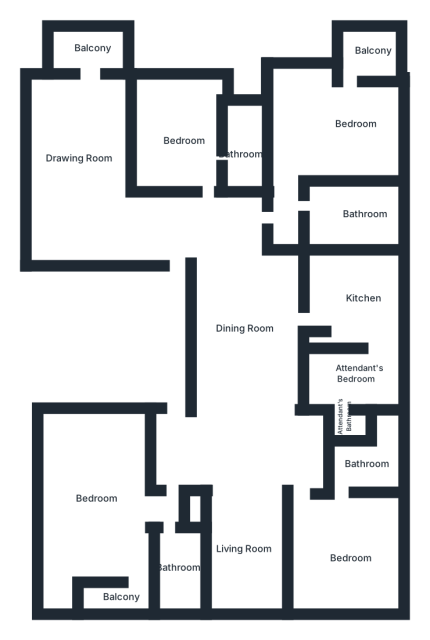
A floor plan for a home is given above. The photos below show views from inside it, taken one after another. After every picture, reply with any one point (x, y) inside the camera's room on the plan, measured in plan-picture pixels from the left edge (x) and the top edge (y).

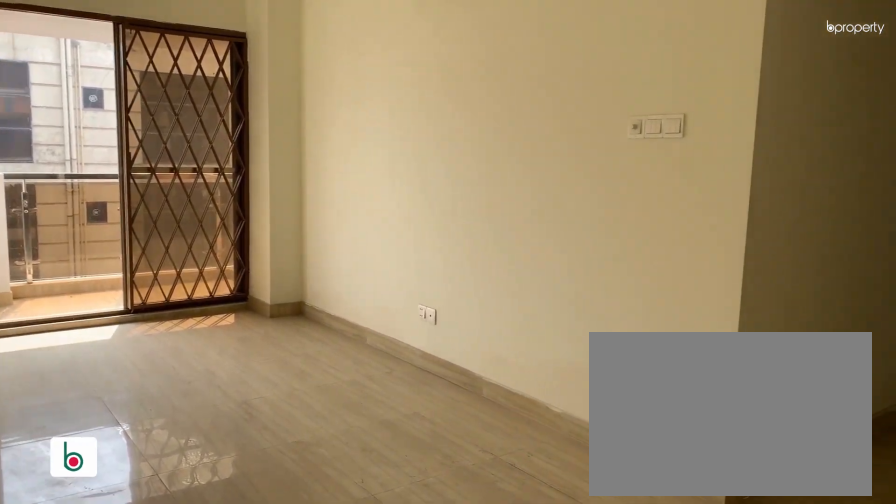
(82, 146)
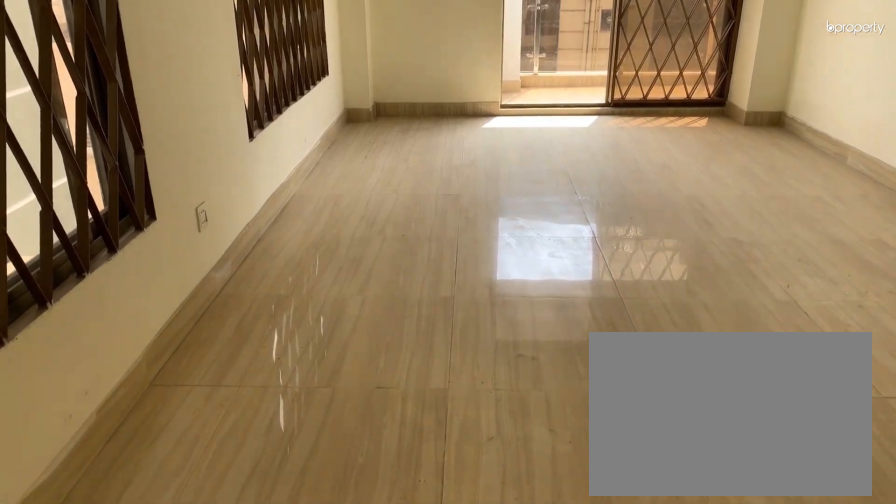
(82, 146)
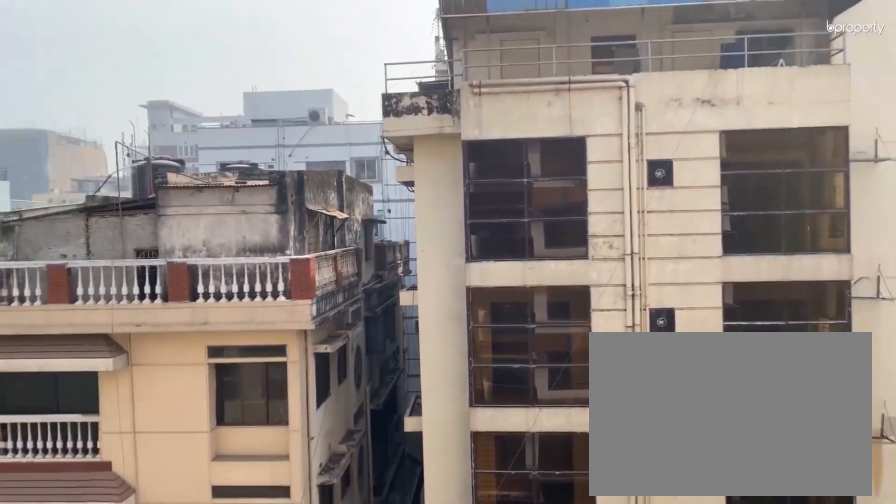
(90, 57)
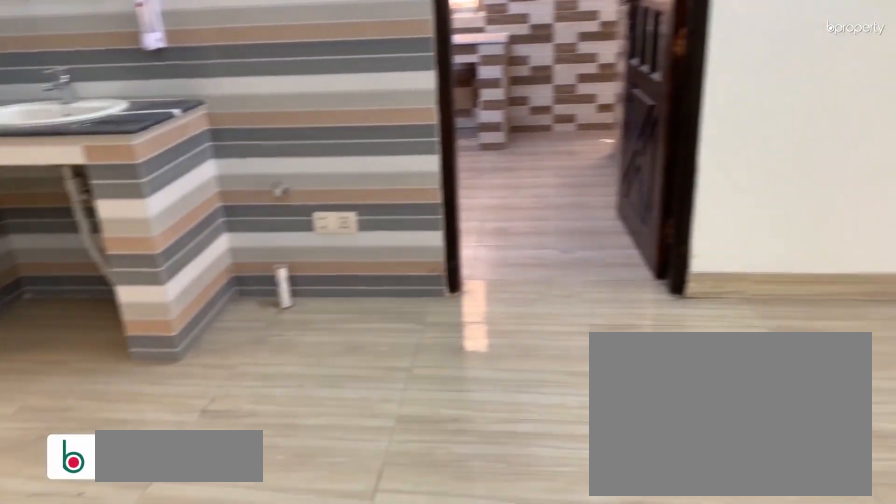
(244, 338)
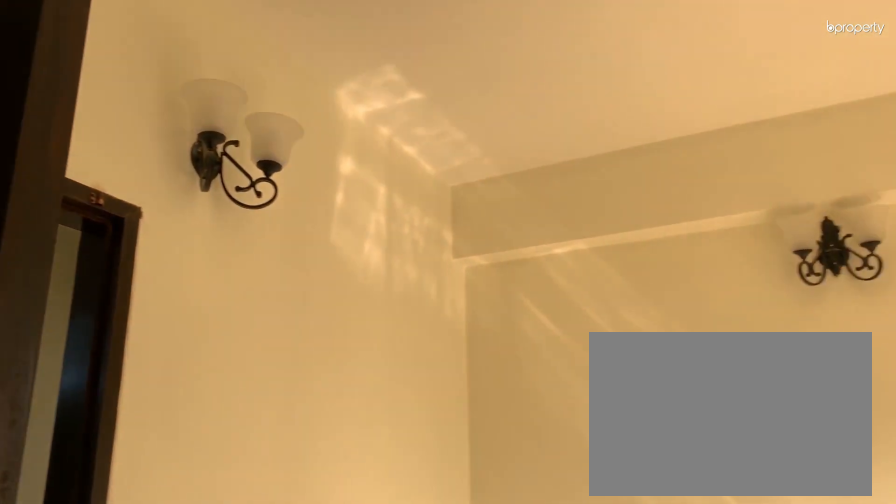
(192, 145)
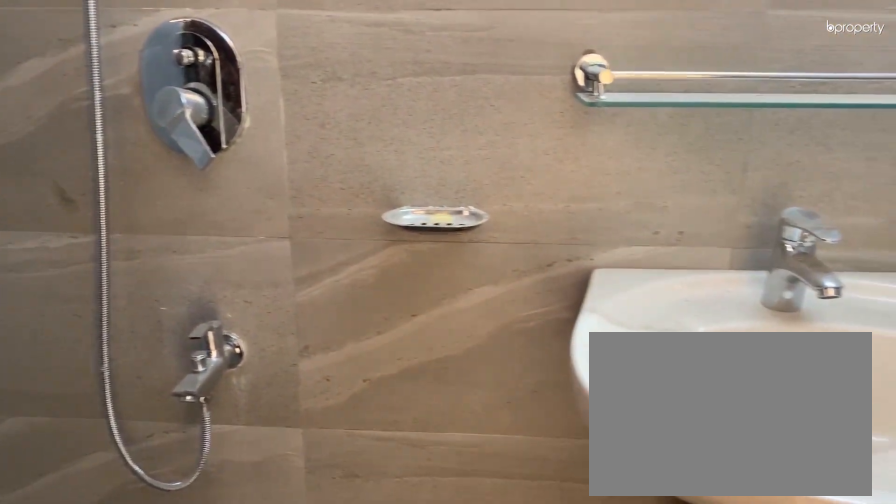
(241, 153)
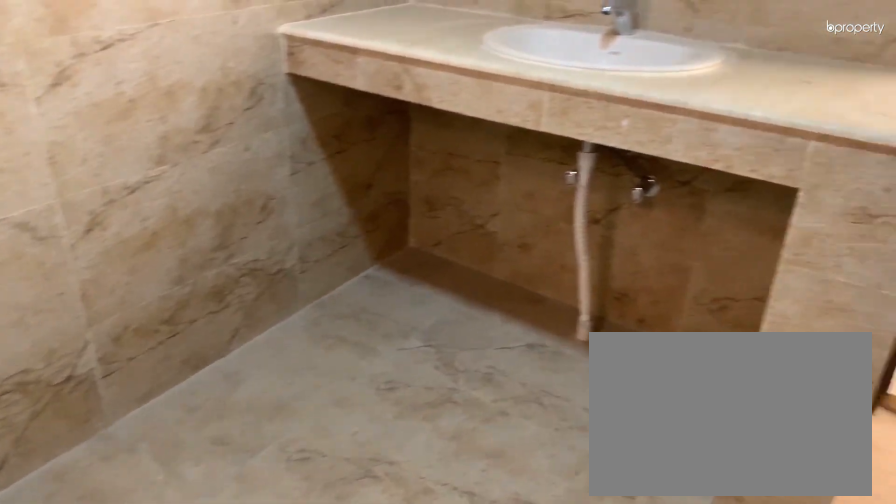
(346, 204)
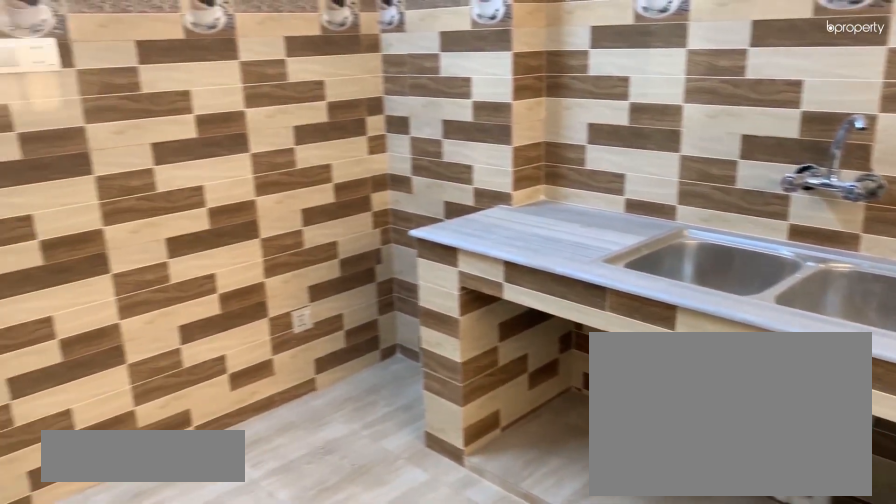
(335, 314)
